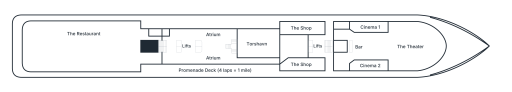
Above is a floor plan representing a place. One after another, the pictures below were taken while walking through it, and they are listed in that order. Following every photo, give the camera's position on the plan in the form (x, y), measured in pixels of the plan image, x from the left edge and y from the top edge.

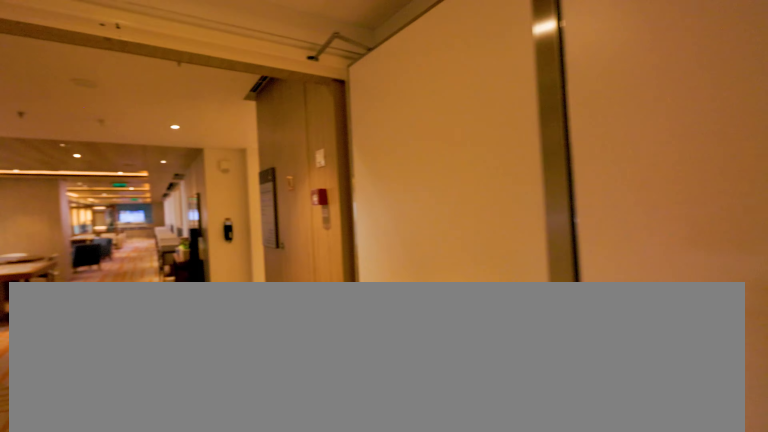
(183, 36)
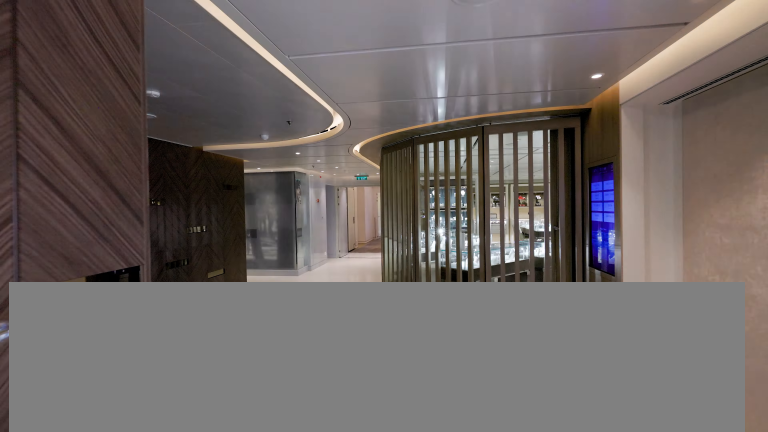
(270, 61)
